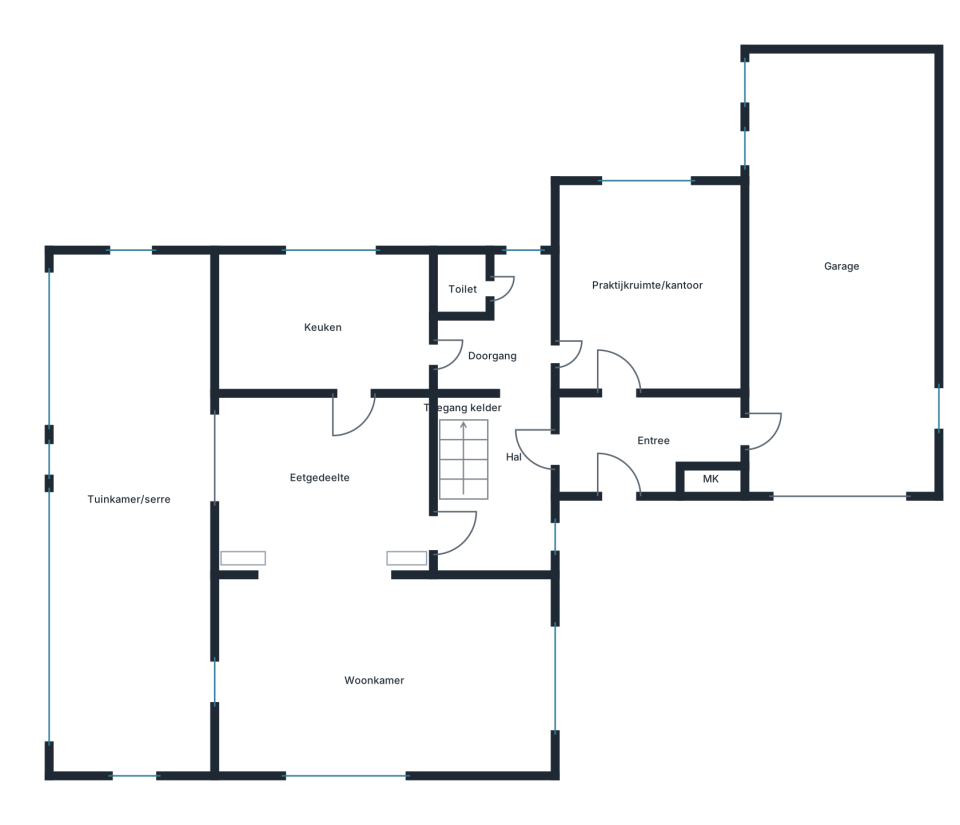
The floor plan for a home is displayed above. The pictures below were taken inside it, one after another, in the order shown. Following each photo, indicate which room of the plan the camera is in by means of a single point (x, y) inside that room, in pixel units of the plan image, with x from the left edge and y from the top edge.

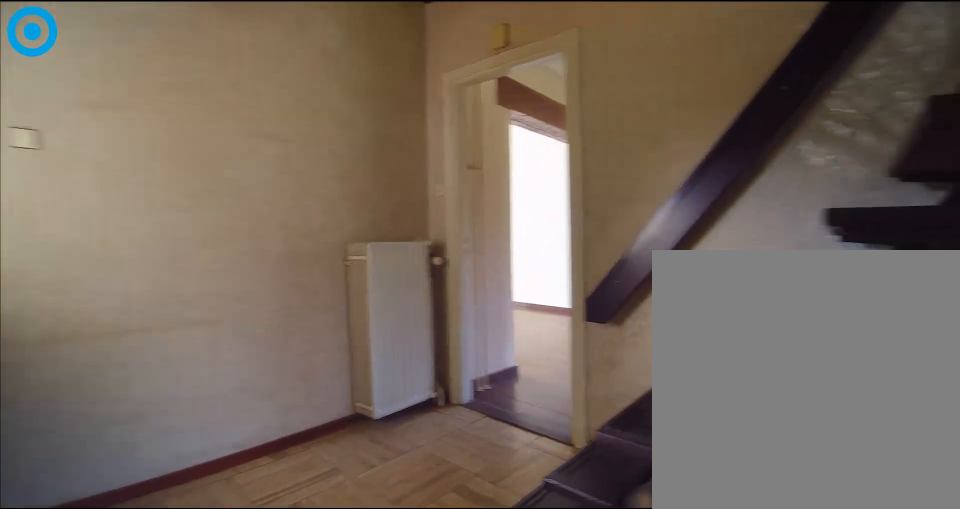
(495, 449)
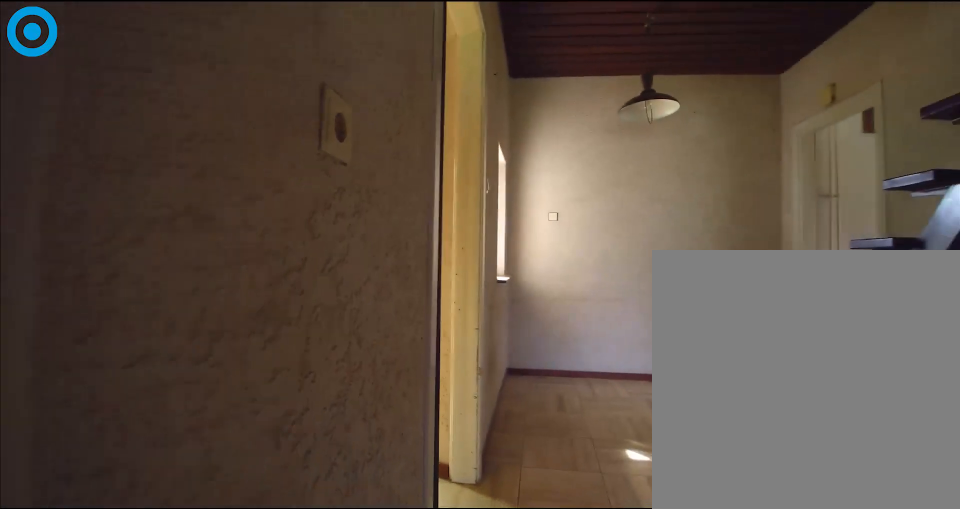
(495, 449)
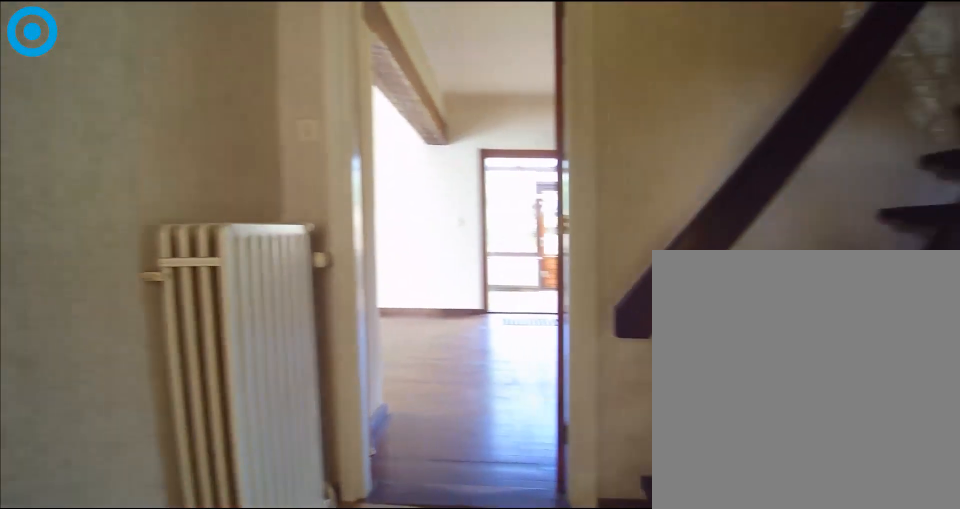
(495, 449)
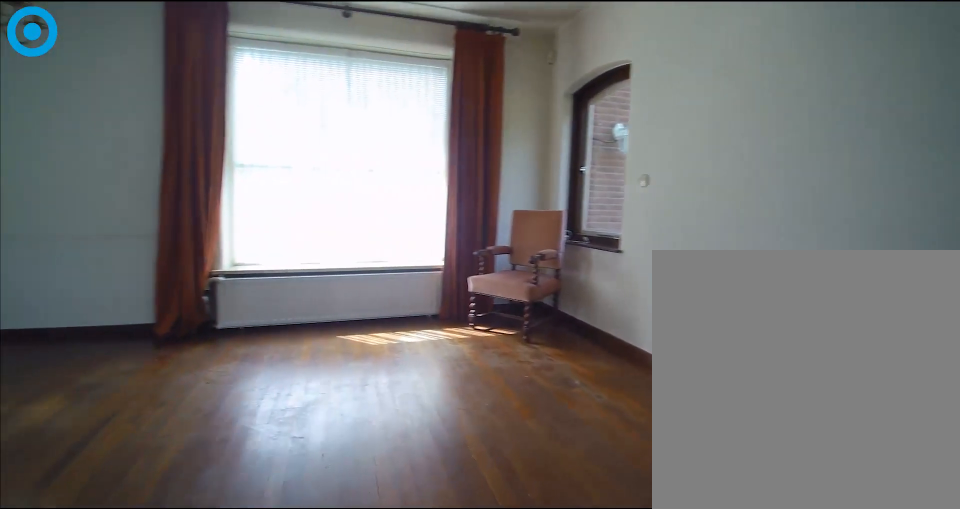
(377, 600)
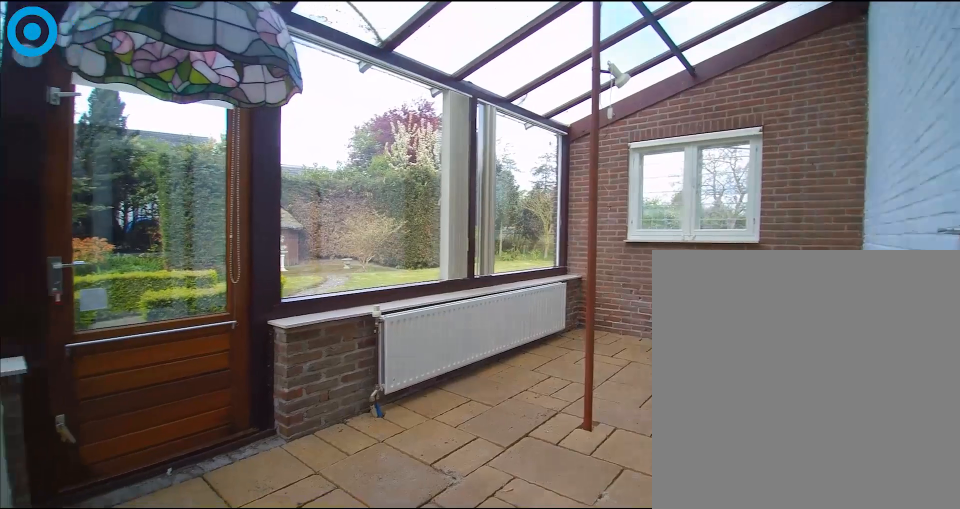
(130, 514)
